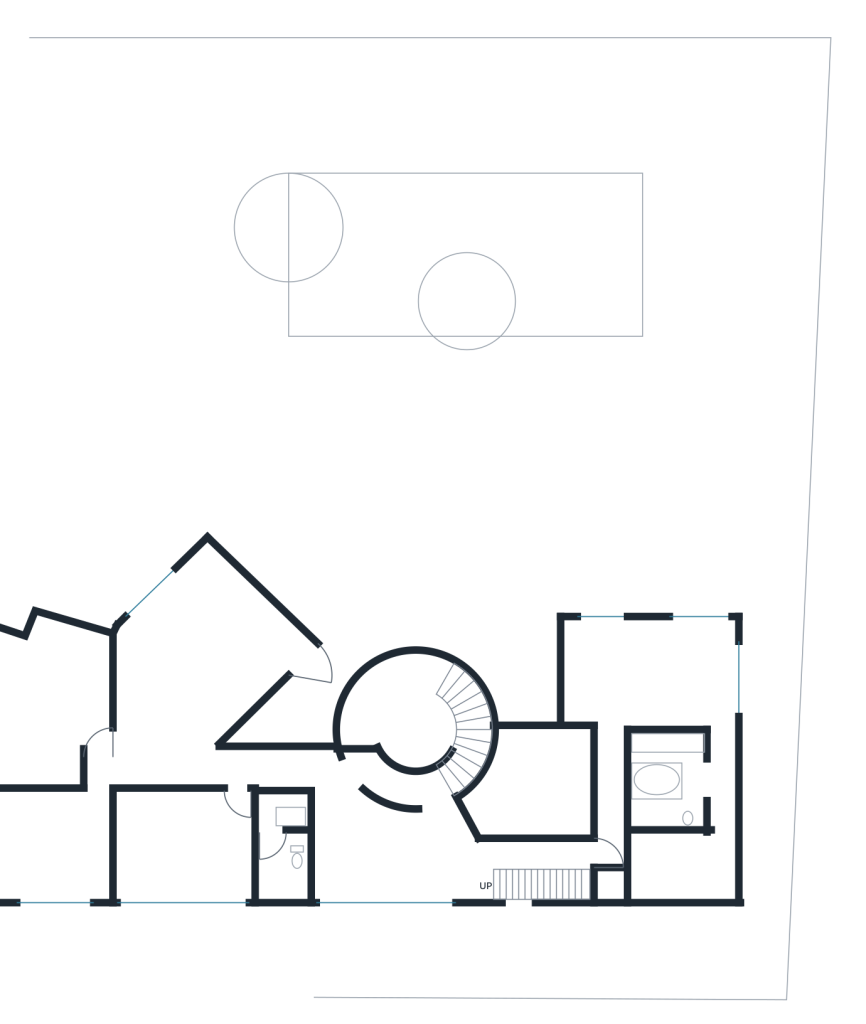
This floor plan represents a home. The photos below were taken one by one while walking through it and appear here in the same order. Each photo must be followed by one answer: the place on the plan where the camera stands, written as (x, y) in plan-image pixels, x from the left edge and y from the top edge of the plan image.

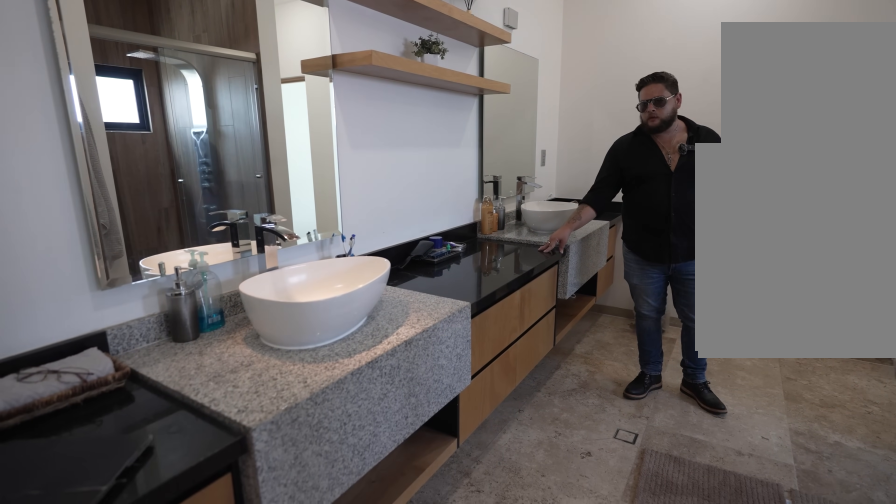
(698, 778)
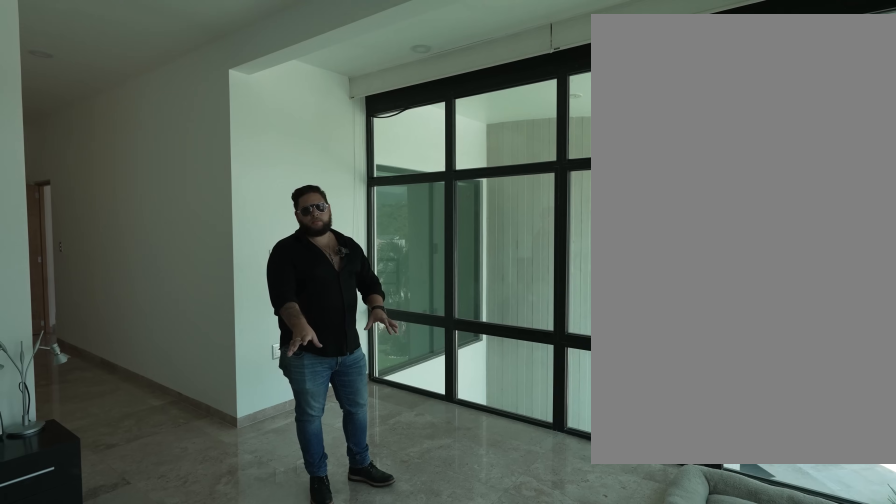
(635, 640)
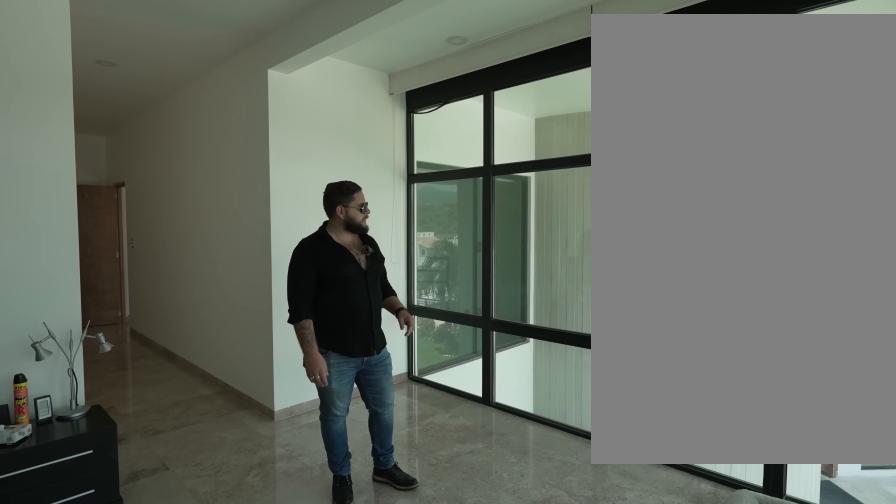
(635, 640)
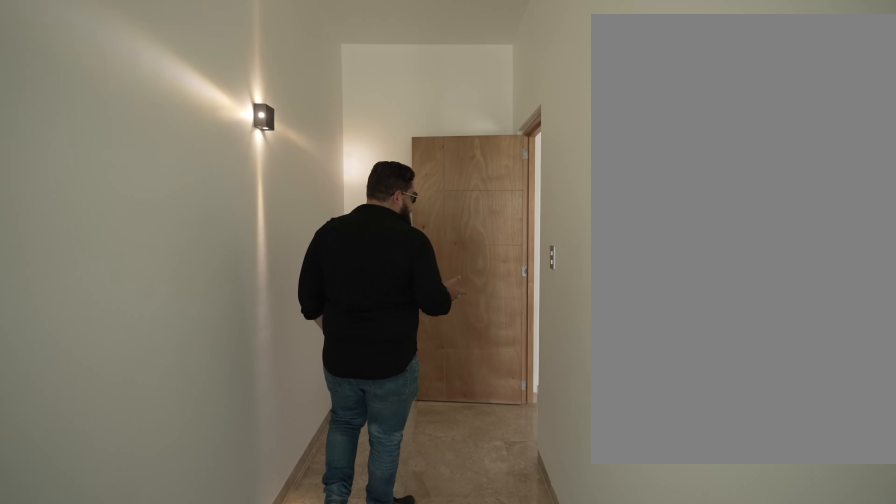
(604, 733)
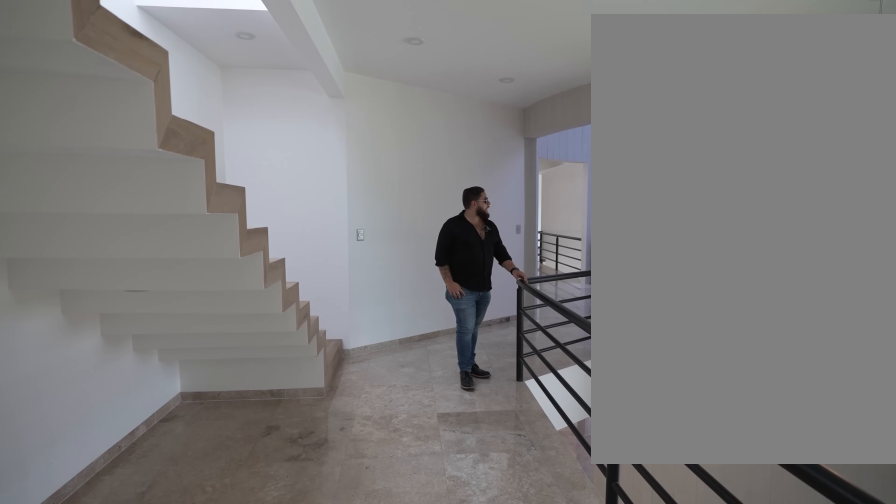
(561, 850)
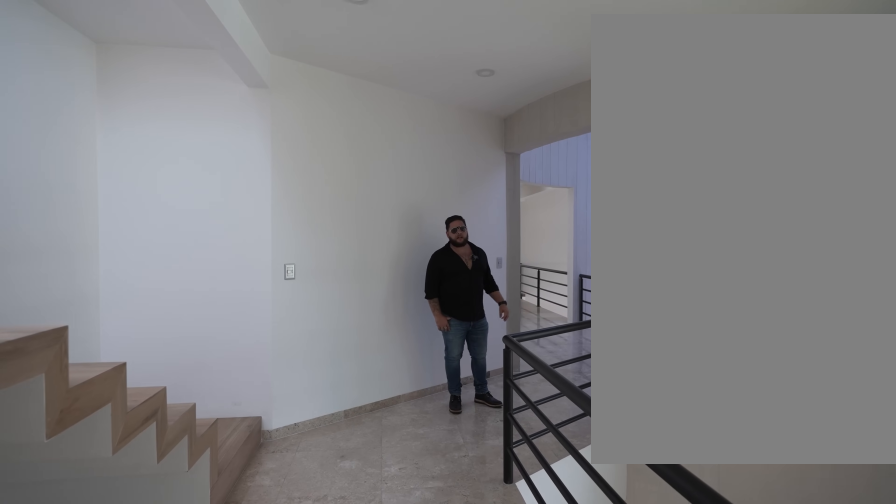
(561, 850)
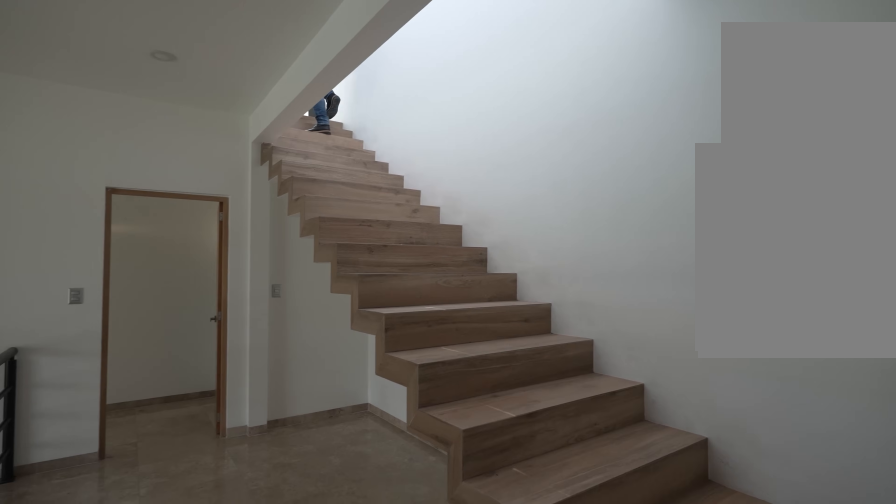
(484, 879)
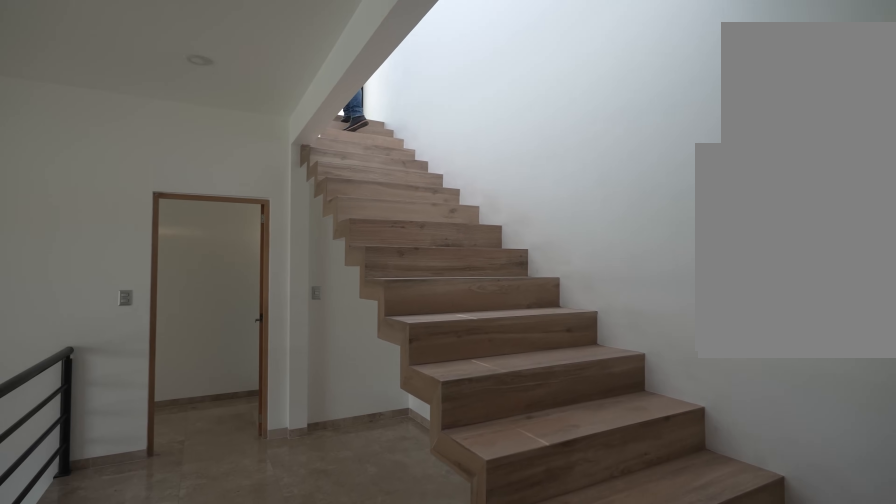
(489, 886)
